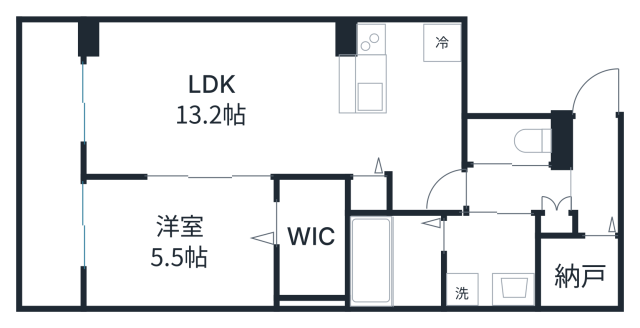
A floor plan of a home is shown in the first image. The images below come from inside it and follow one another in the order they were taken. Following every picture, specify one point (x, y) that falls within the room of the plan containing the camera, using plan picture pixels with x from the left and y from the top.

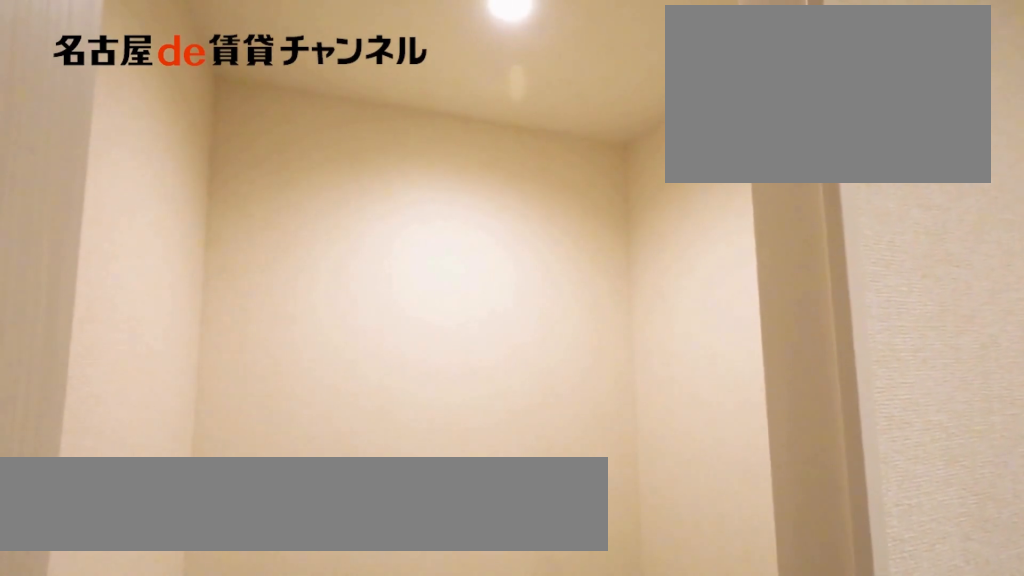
(577, 270)
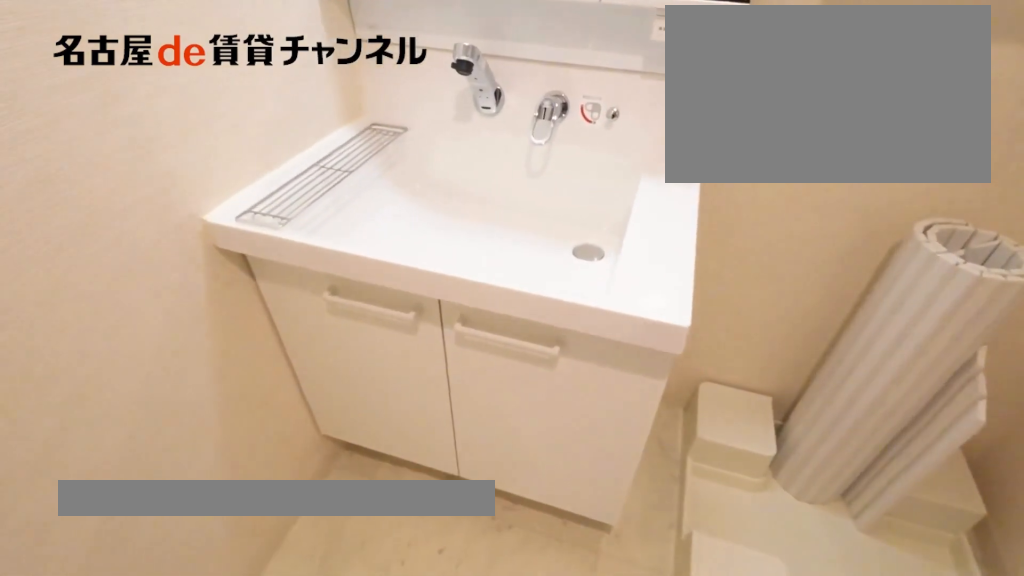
(489, 259)
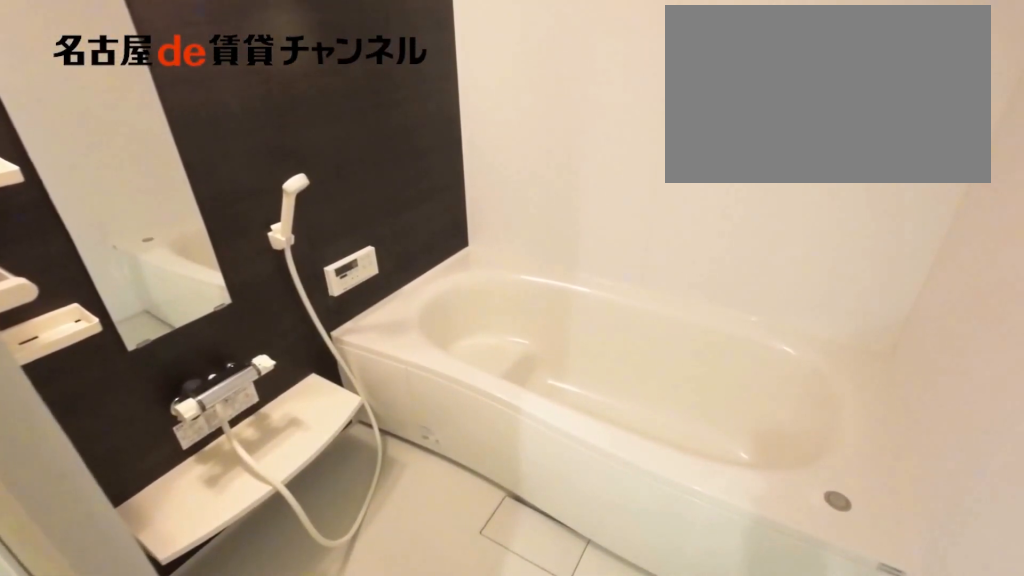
(394, 260)
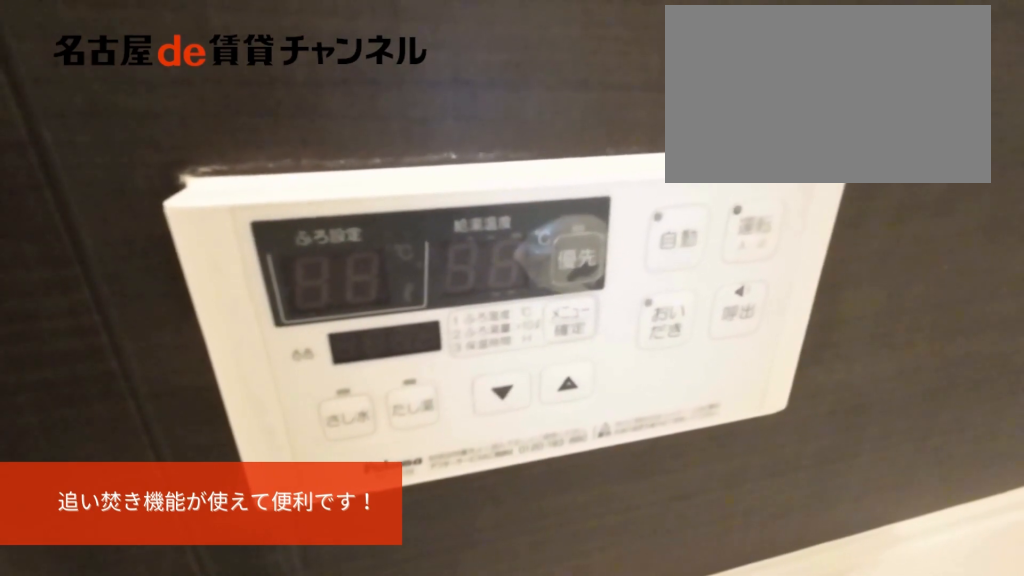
(394, 260)
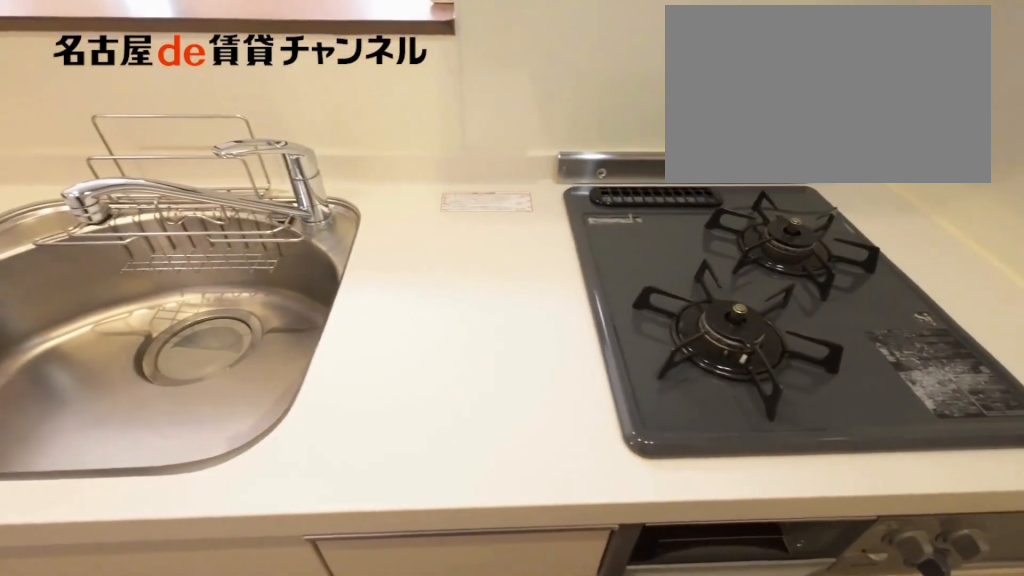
(365, 74)
